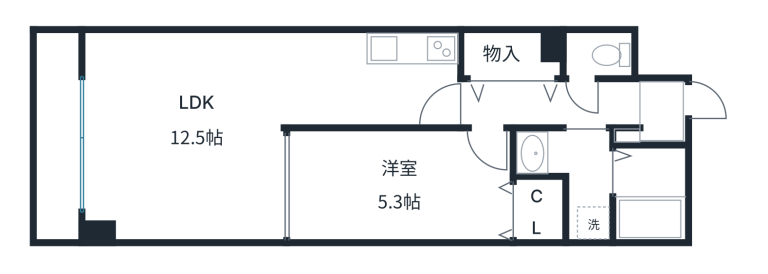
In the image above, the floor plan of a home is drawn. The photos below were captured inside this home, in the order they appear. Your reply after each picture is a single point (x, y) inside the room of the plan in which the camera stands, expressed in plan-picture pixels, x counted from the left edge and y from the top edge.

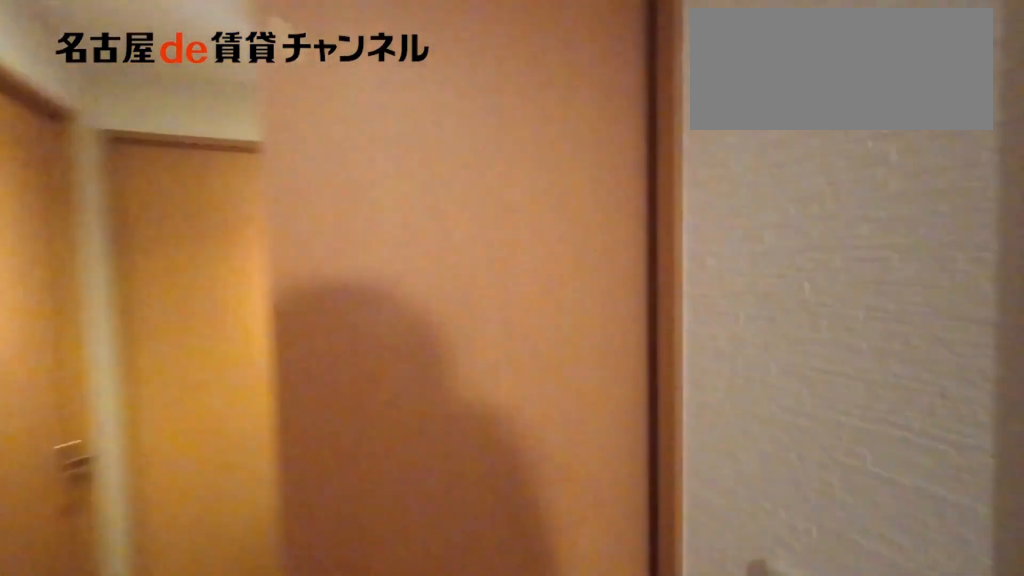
(553, 104)
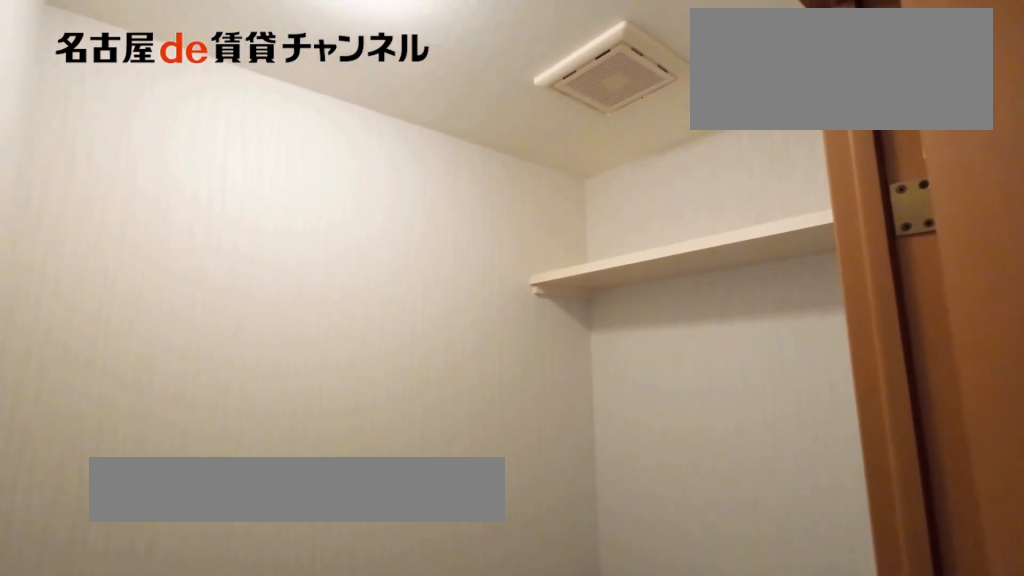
(598, 55)
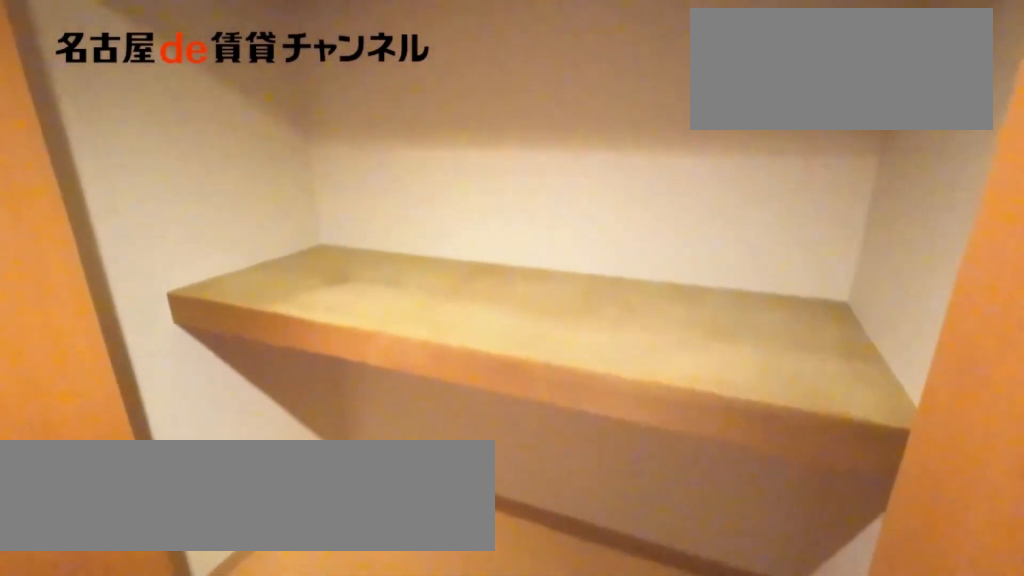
(507, 56)
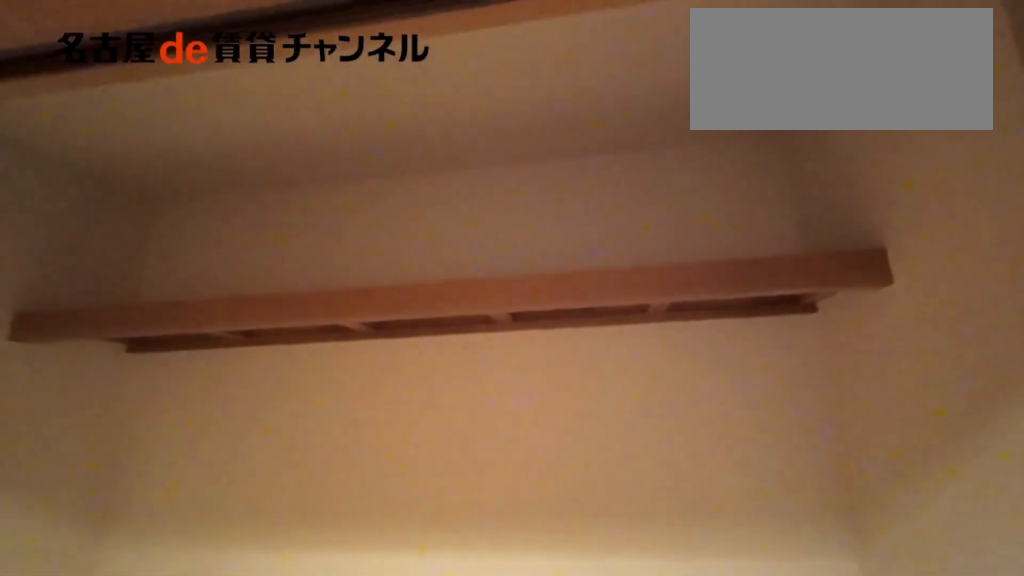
(507, 56)
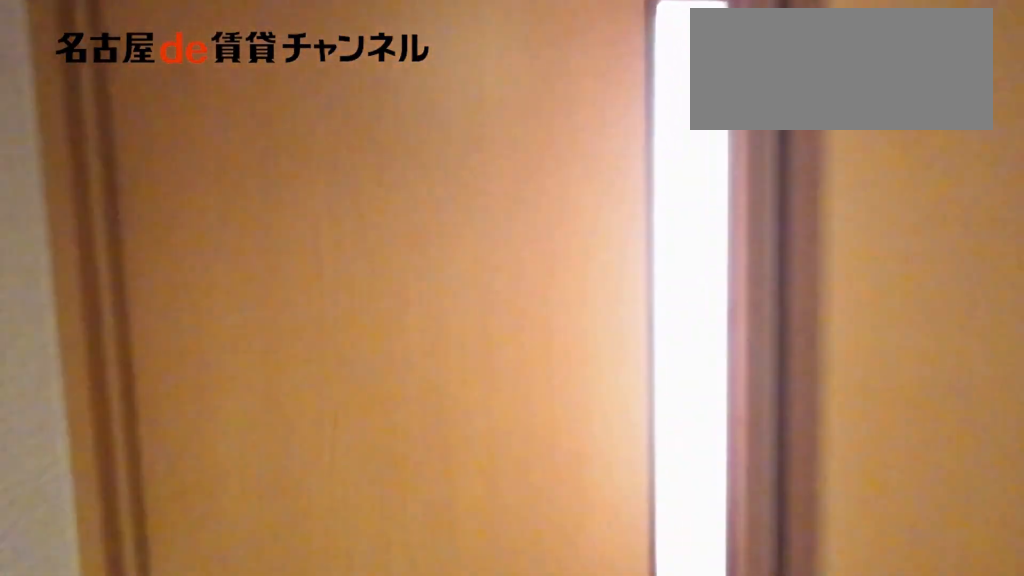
(553, 103)
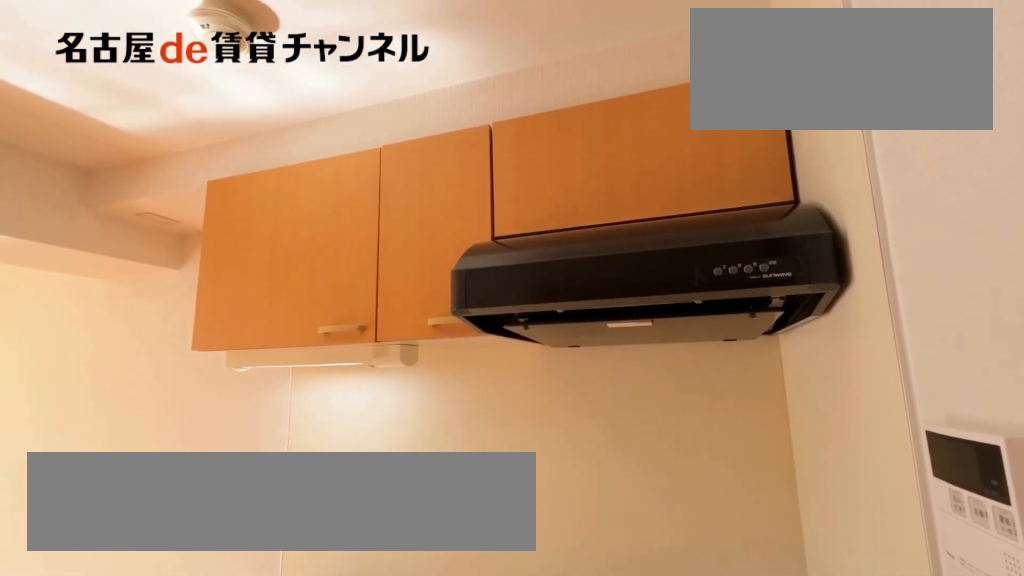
(412, 50)
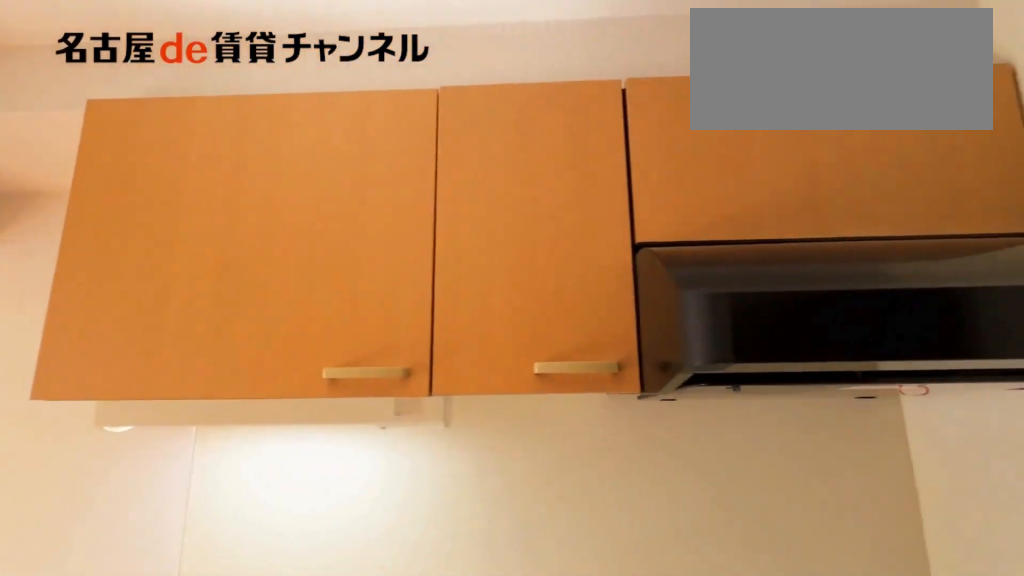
(412, 50)
